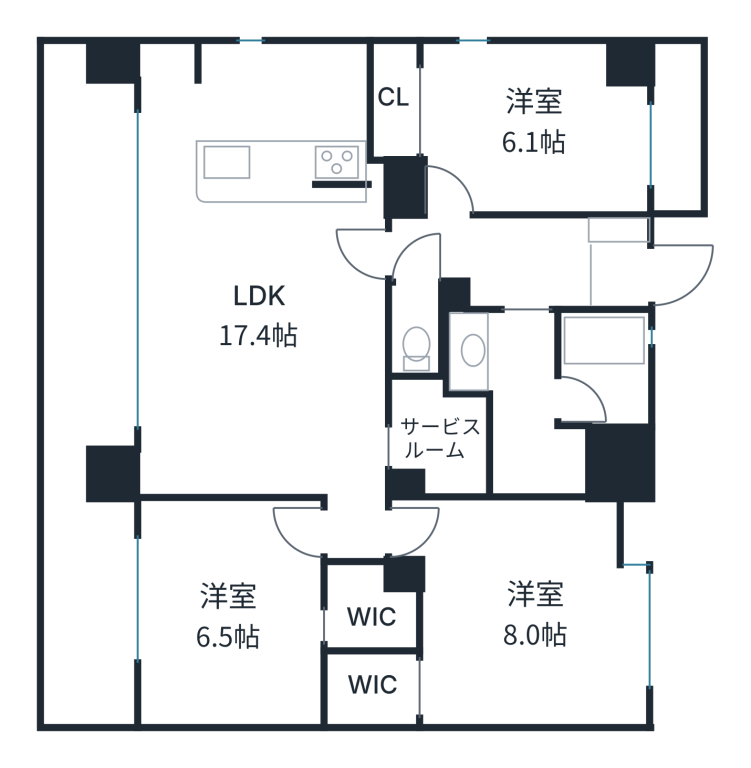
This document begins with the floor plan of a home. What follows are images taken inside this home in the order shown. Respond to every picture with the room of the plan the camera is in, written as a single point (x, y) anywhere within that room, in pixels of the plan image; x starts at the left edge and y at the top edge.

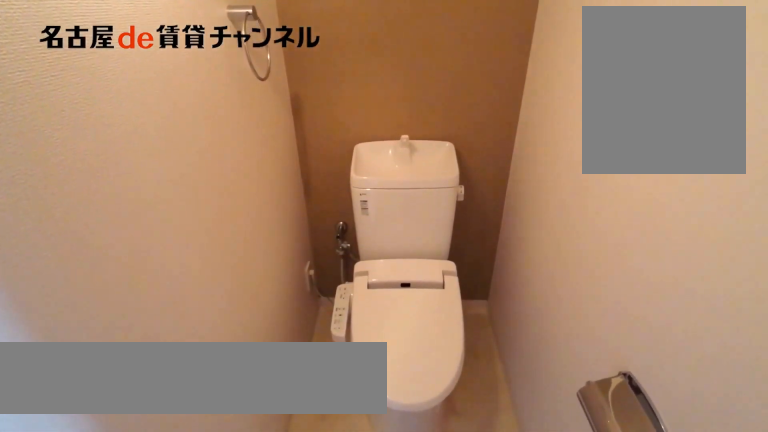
(416, 329)
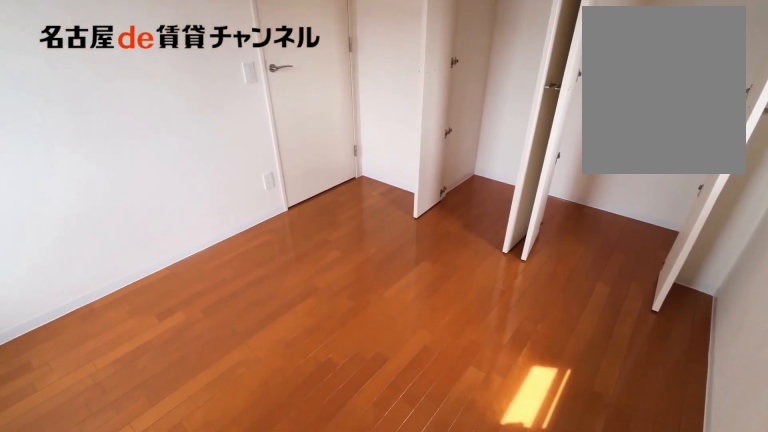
(508, 127)
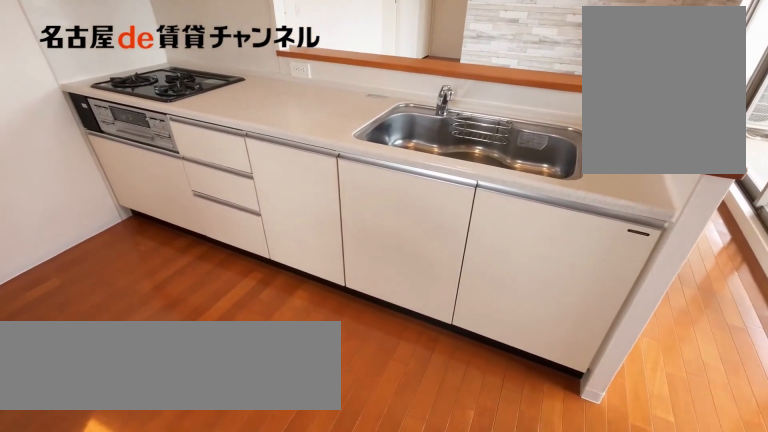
(258, 268)
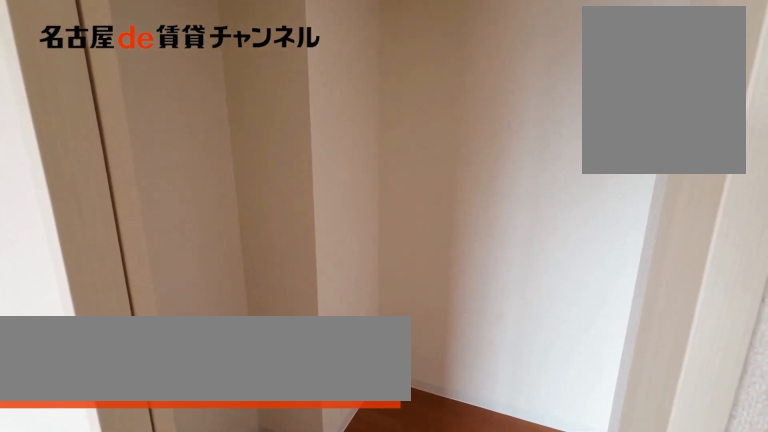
(437, 437)
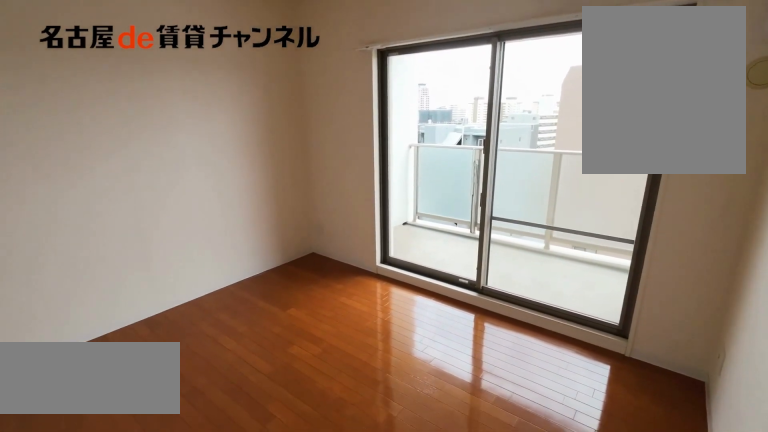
(255, 624)
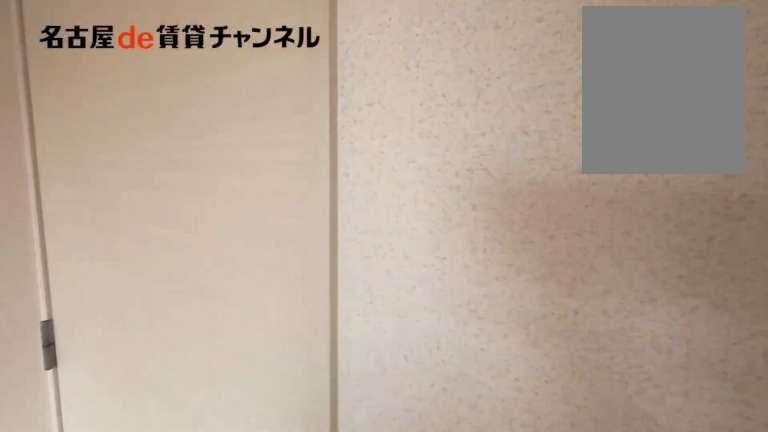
(255, 624)
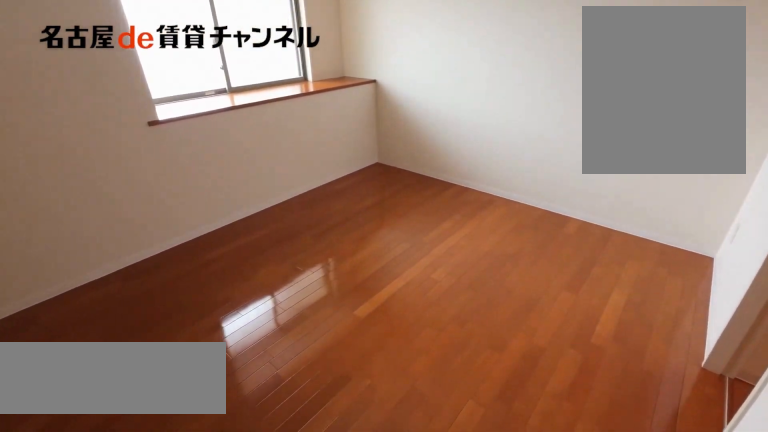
(501, 607)
